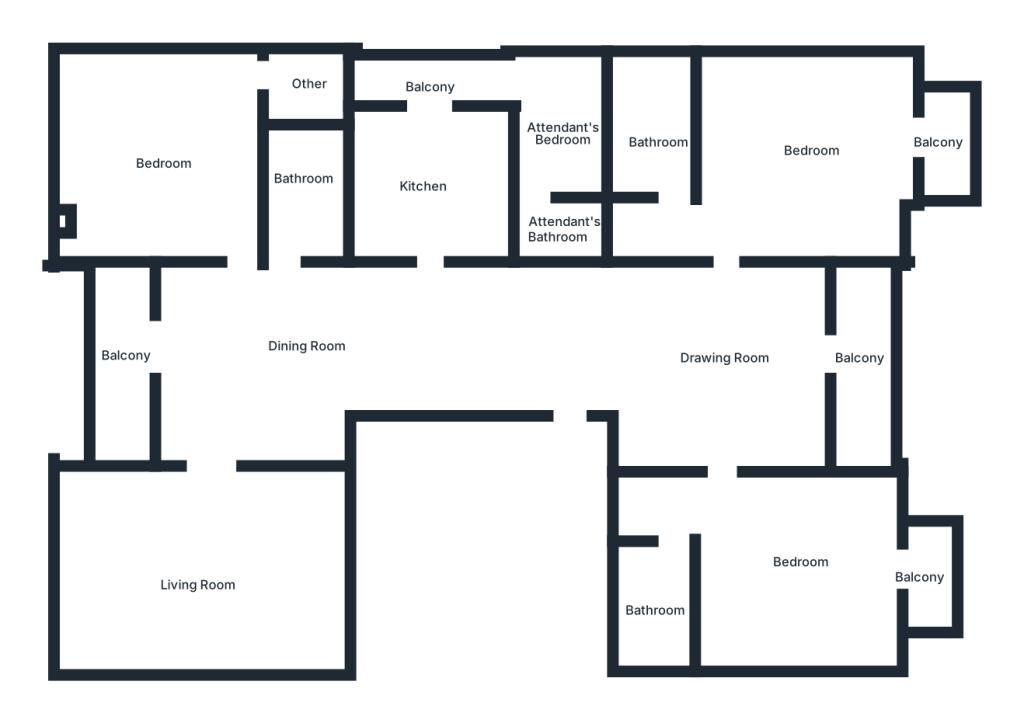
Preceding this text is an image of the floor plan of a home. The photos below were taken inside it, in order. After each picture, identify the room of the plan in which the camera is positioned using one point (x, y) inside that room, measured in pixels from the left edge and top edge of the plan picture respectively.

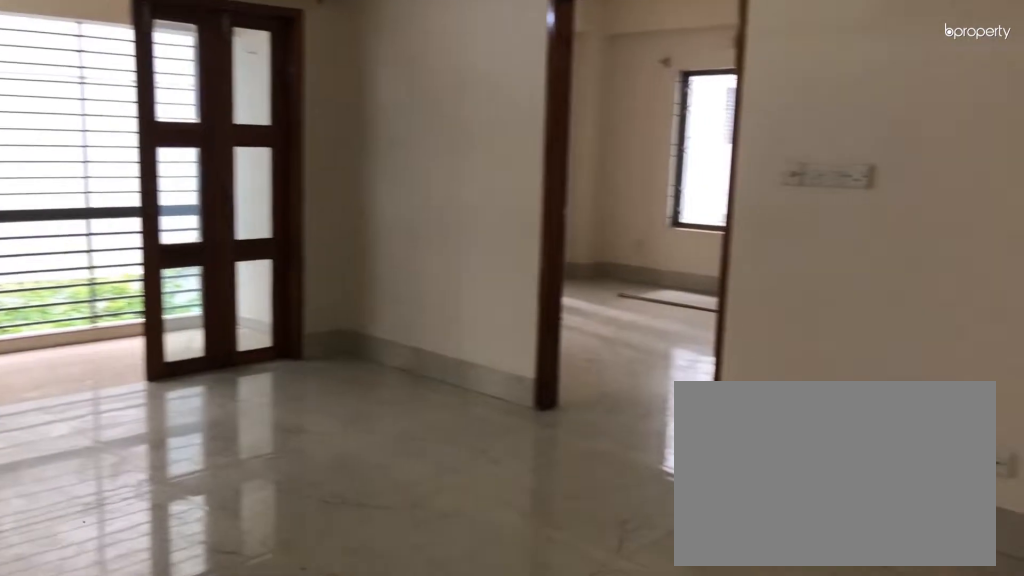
(697, 348)
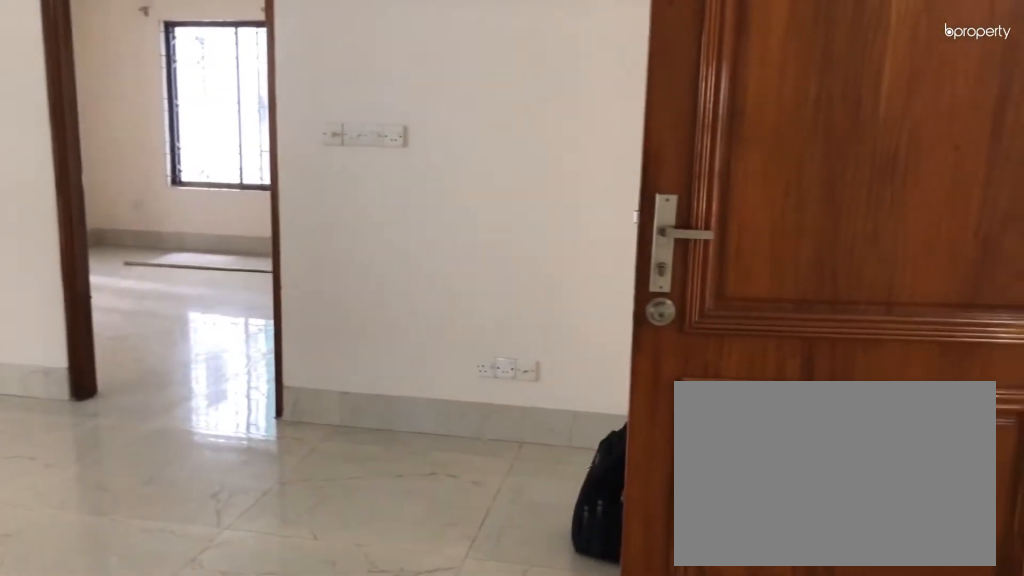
(697, 348)
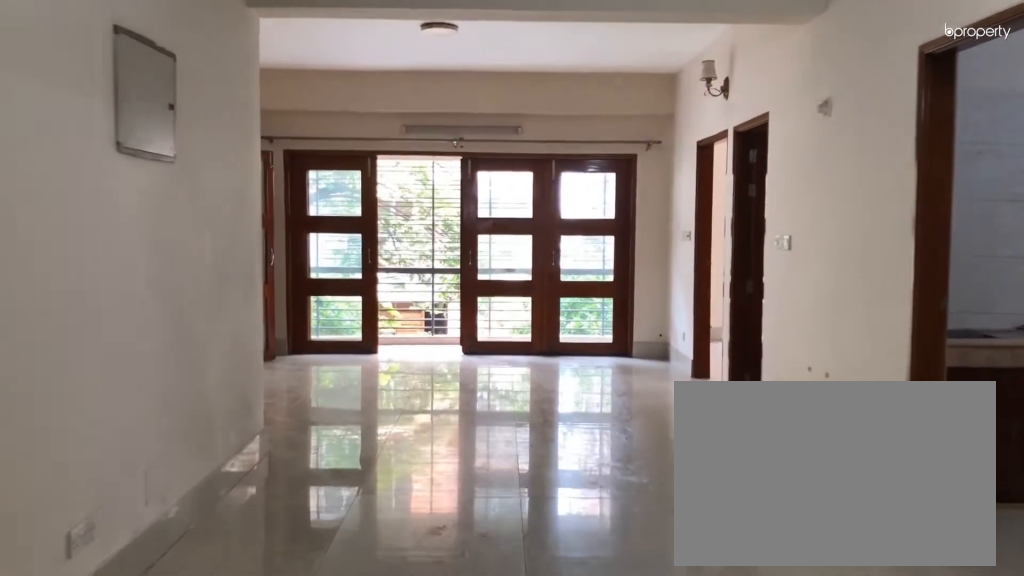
(394, 336)
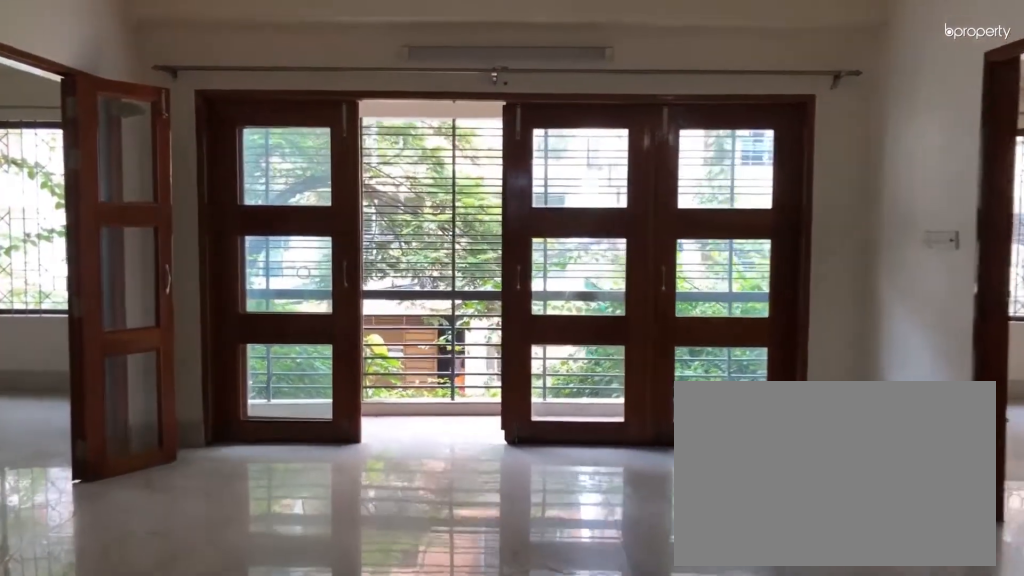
(237, 367)
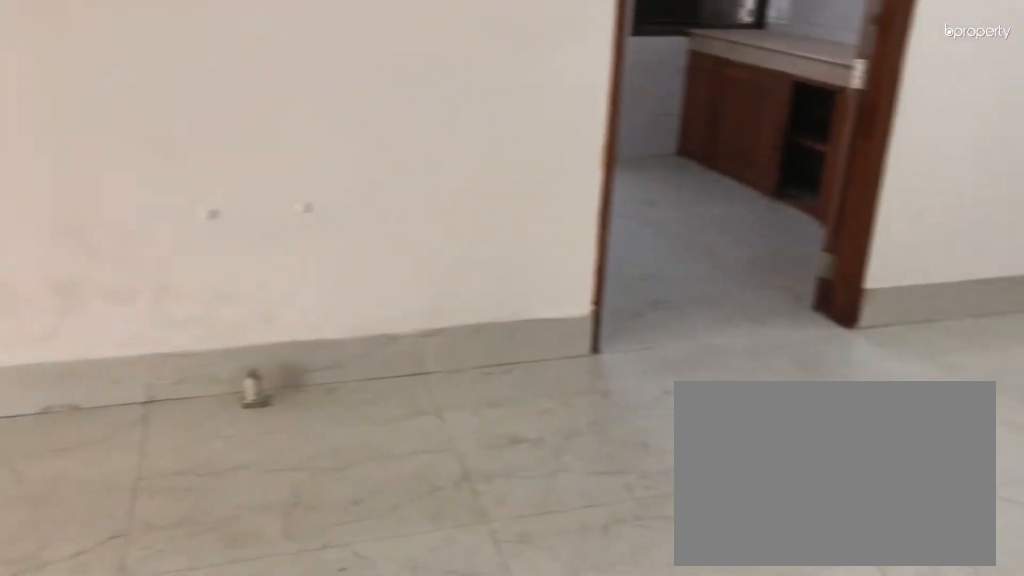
(237, 367)
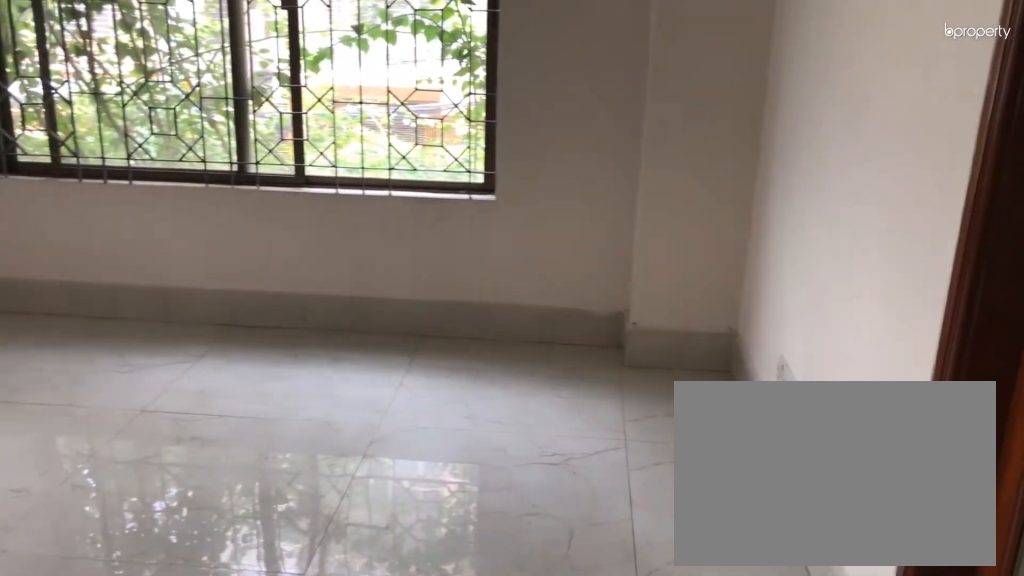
(206, 561)
